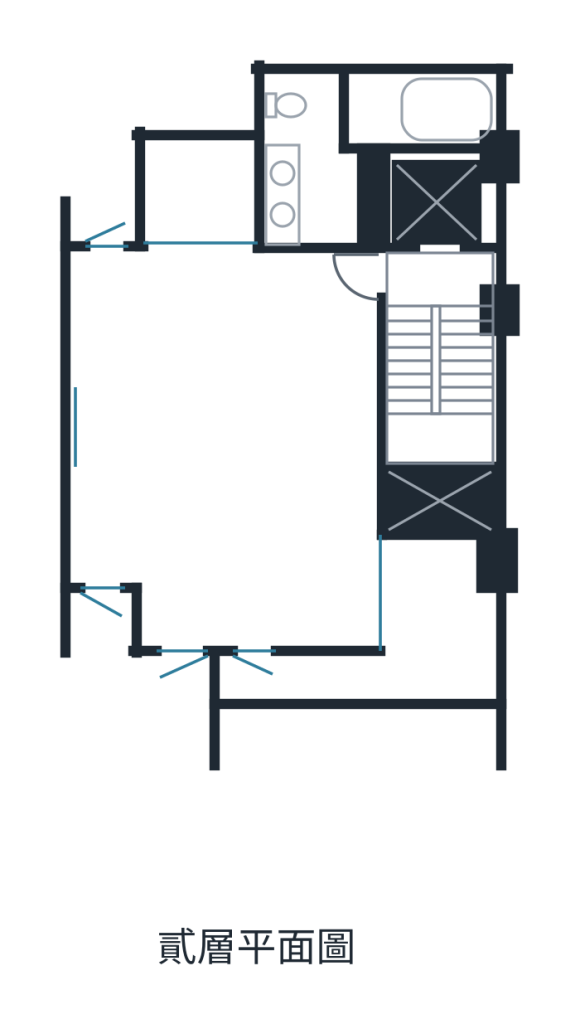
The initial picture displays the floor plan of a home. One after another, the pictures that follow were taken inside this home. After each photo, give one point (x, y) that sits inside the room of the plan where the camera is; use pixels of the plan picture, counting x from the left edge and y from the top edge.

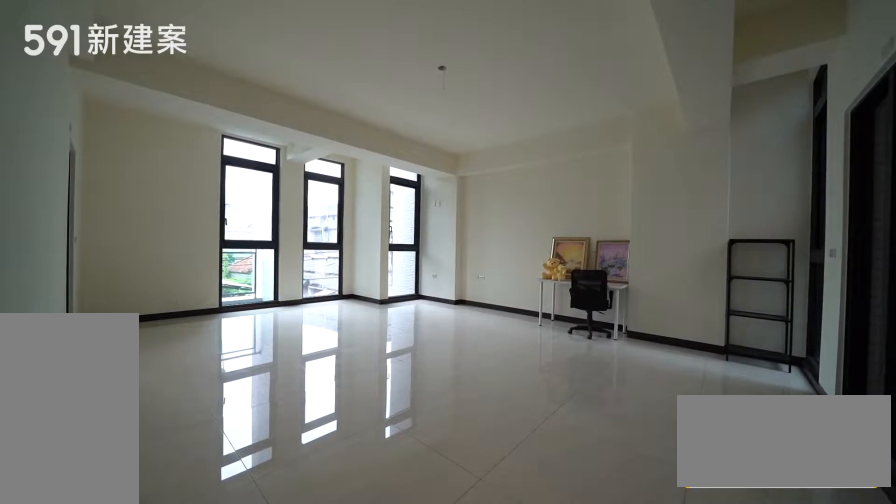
(225, 440)
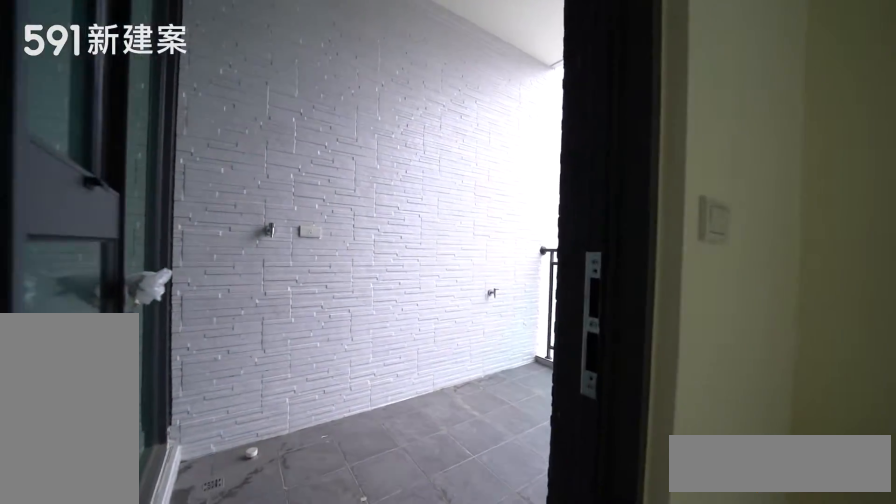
(387, 642)
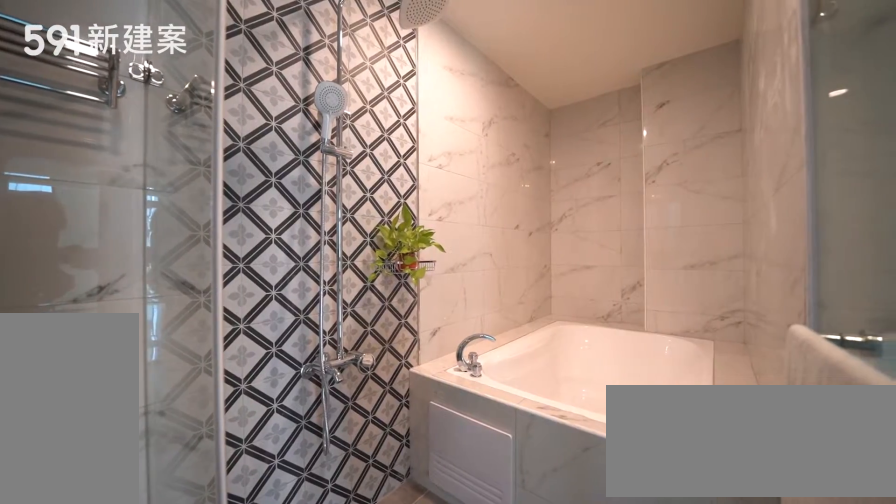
(366, 135)
